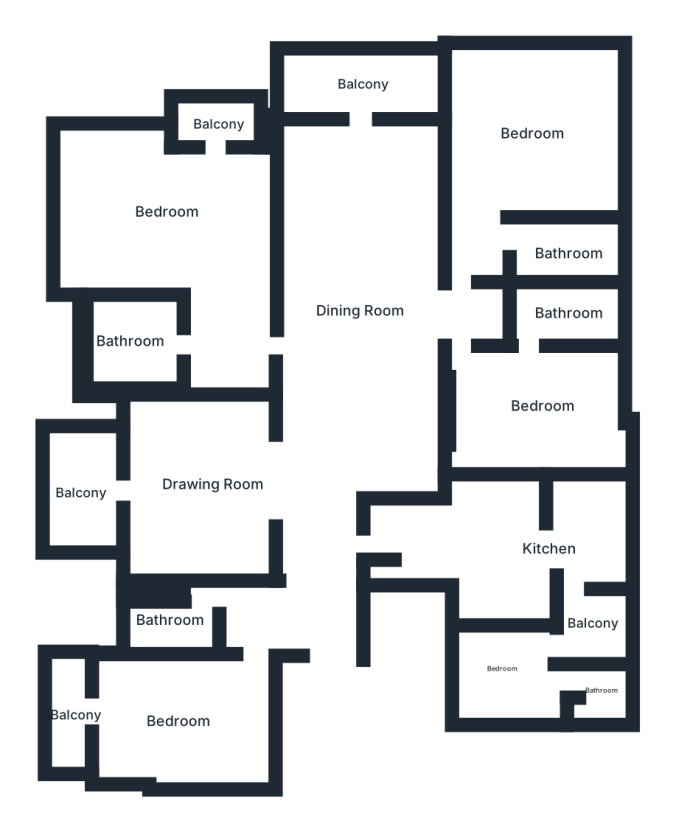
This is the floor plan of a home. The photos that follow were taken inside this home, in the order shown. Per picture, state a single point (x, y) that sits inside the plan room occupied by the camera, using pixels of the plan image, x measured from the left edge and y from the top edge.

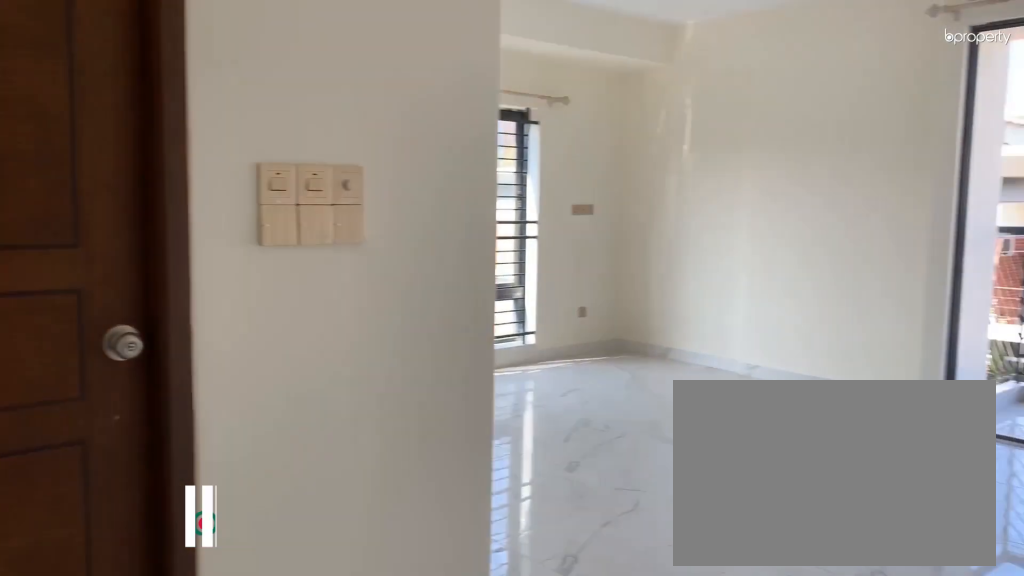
(170, 217)
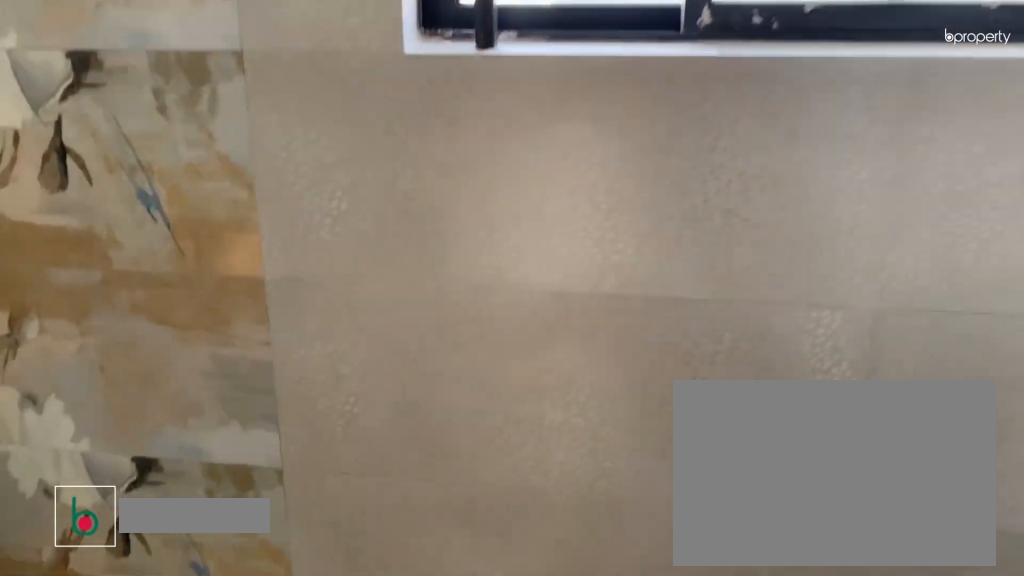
(129, 349)
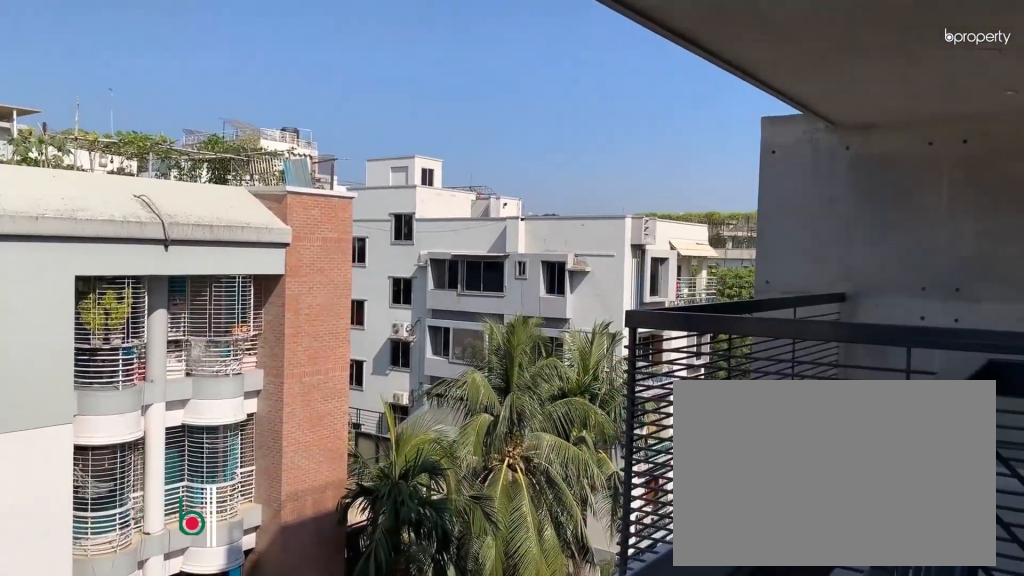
(216, 119)
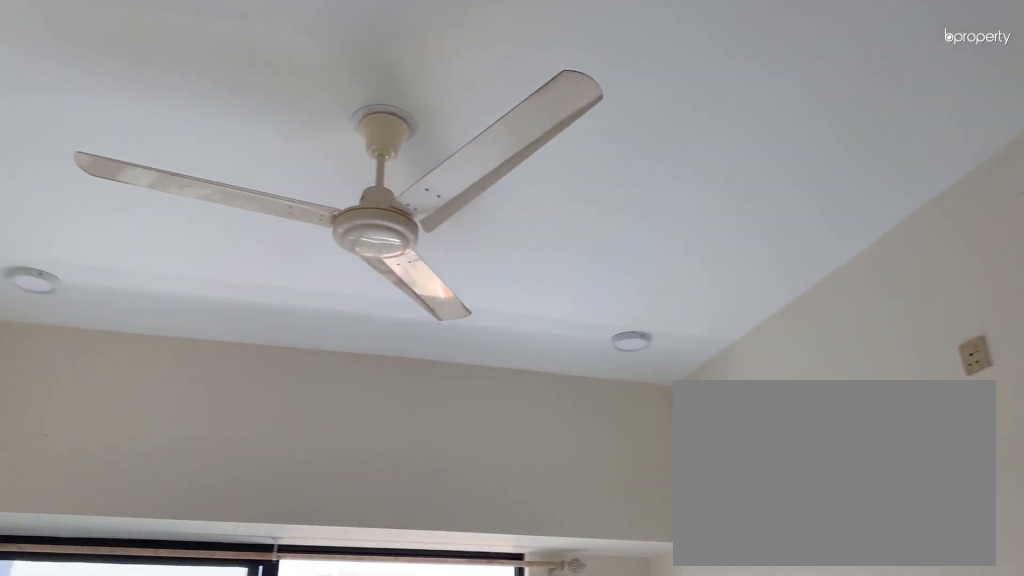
(188, 722)
